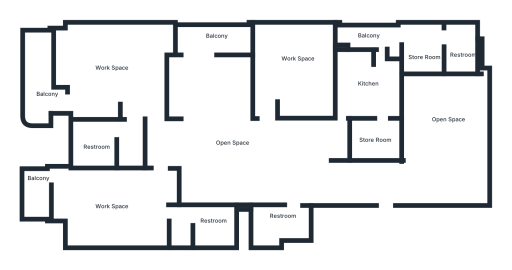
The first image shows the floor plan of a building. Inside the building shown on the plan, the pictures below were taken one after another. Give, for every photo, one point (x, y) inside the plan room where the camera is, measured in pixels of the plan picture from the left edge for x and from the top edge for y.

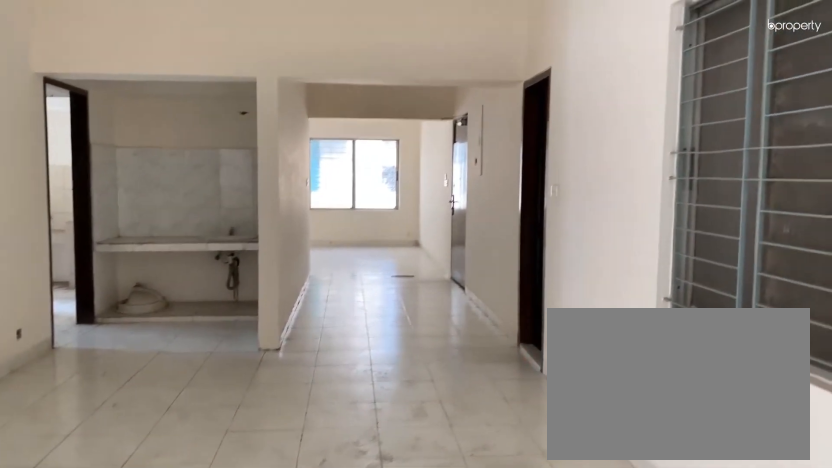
(240, 156)
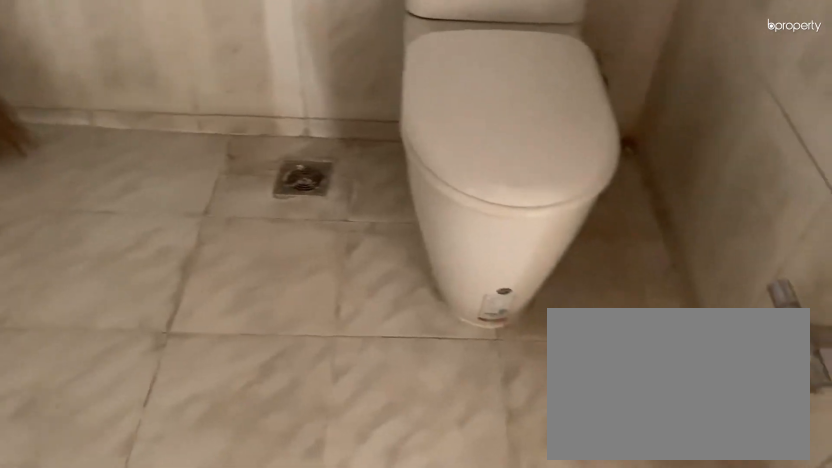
(289, 218)
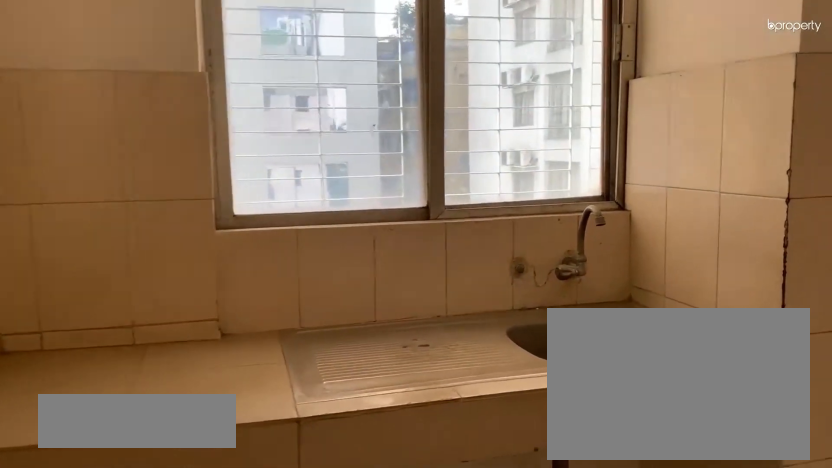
(375, 89)
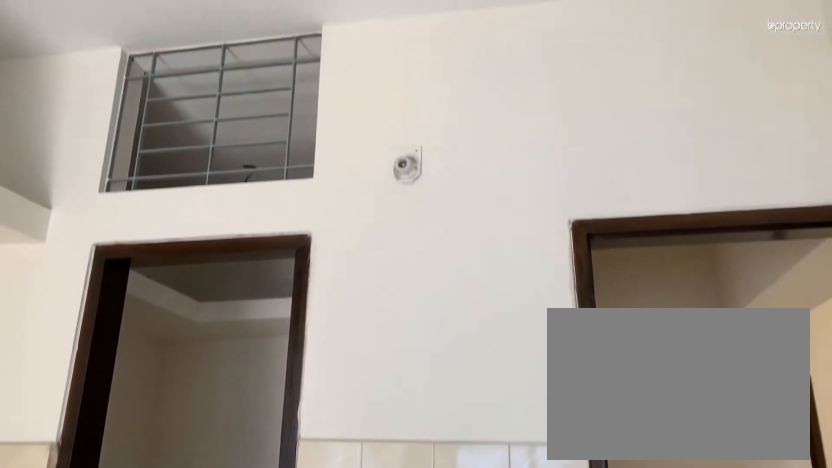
(375, 89)
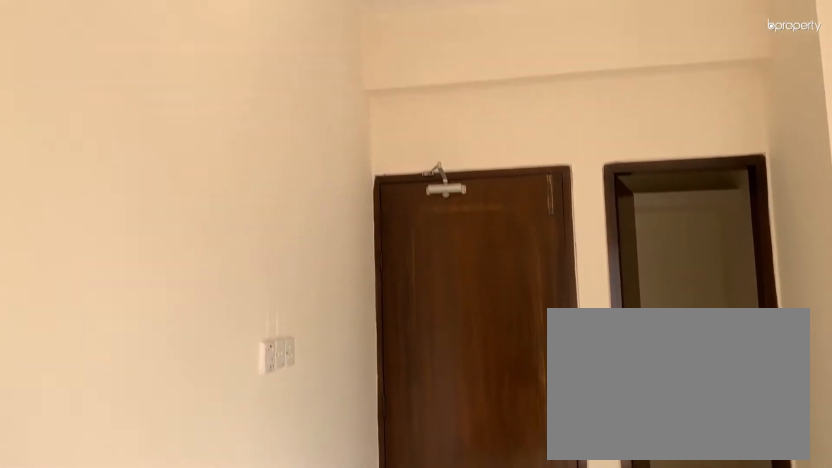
(121, 71)
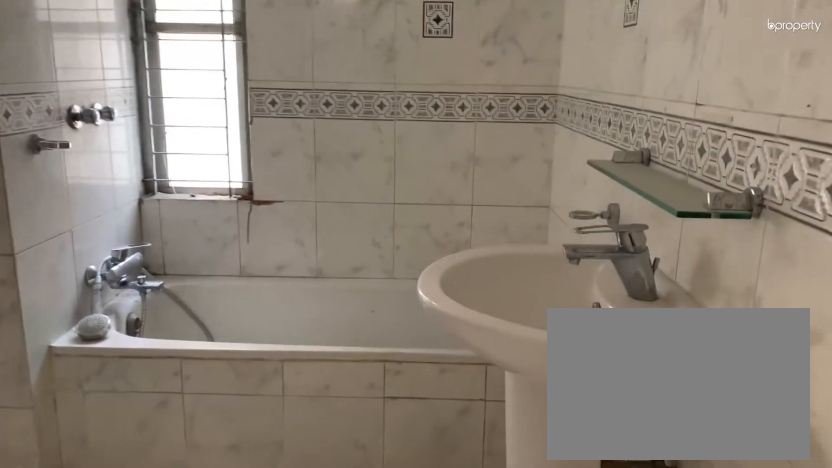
(101, 136)
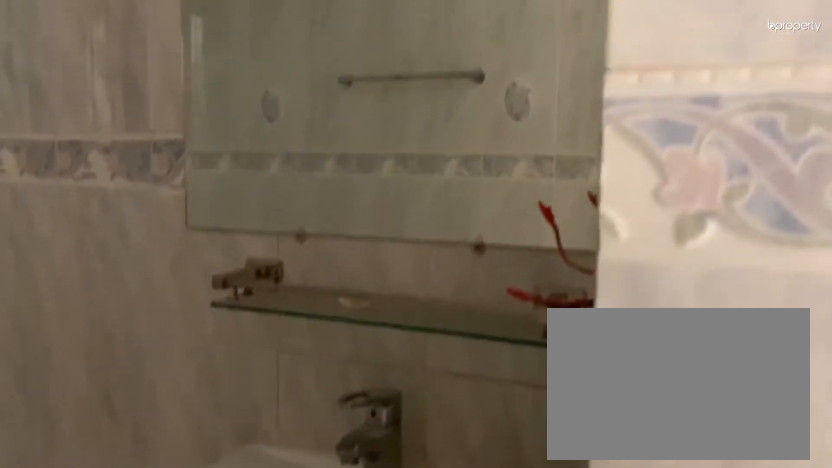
(215, 220)
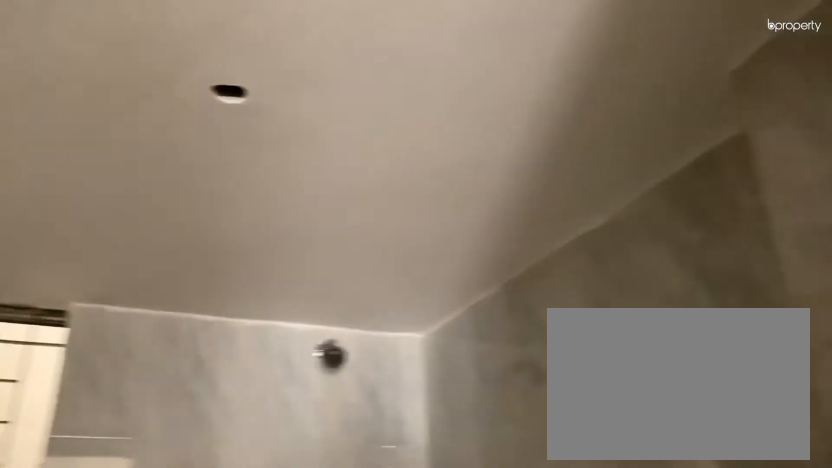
(215, 220)
